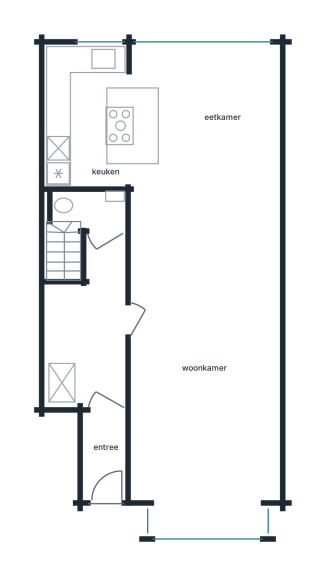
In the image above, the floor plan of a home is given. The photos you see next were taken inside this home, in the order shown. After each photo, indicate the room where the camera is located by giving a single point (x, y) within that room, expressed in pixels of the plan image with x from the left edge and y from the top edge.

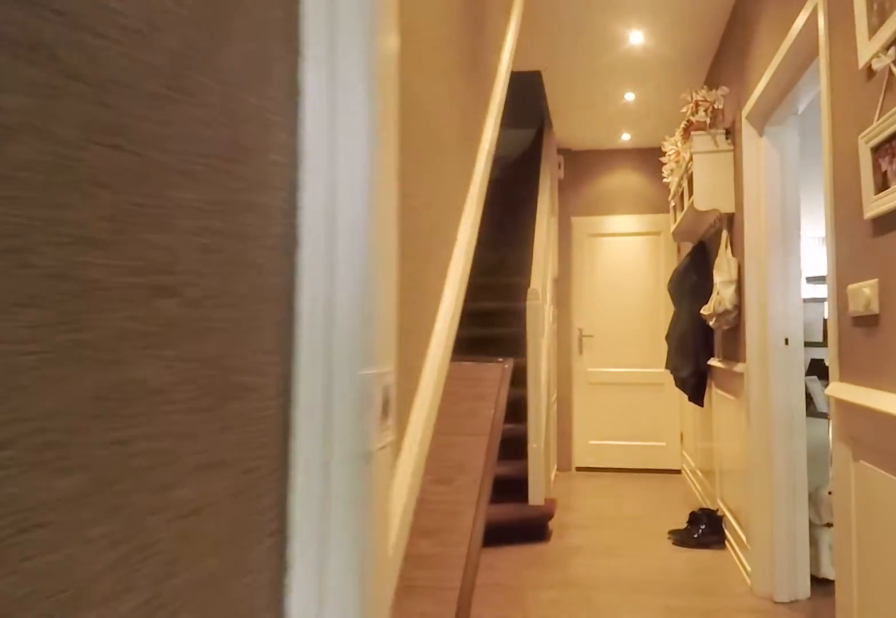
(93, 359)
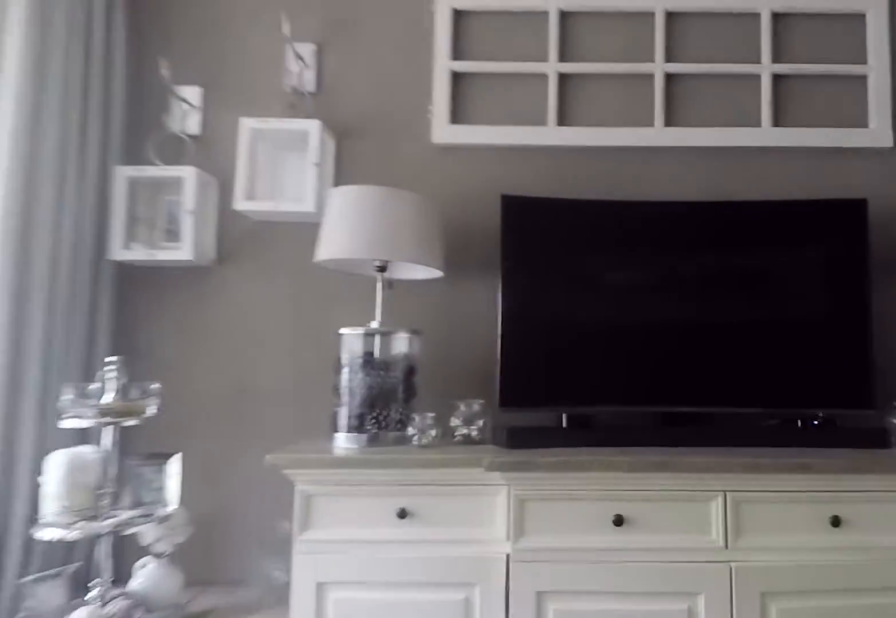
(203, 277)
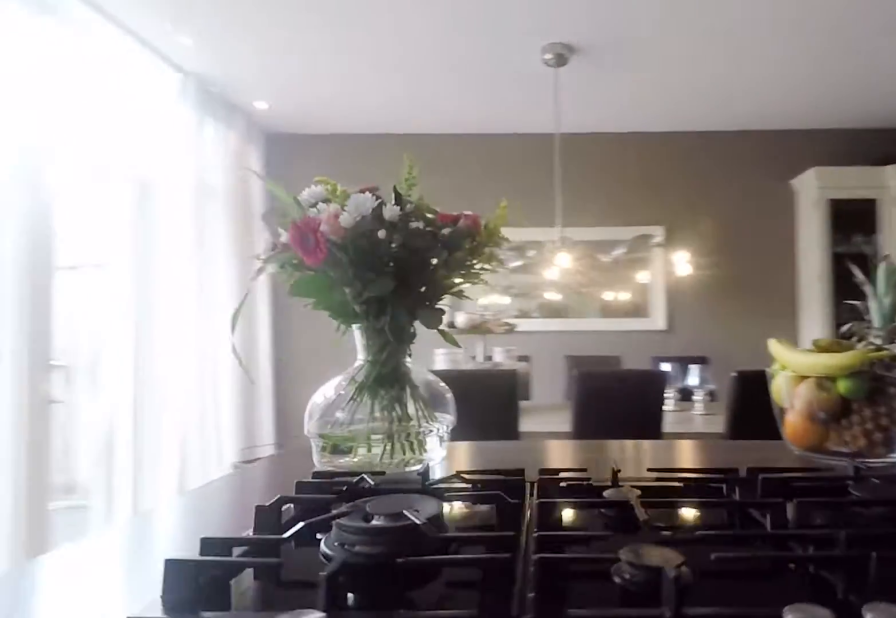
(141, 98)
